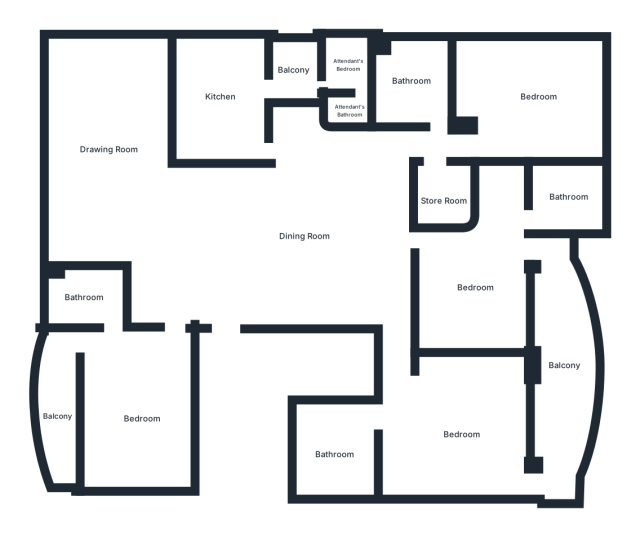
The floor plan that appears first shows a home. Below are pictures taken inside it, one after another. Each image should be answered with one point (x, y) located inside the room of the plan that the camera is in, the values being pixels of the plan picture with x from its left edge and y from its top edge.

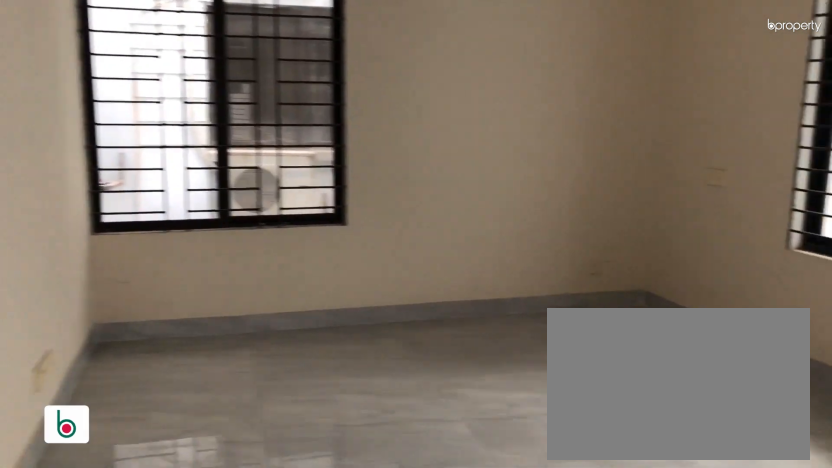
(136, 419)
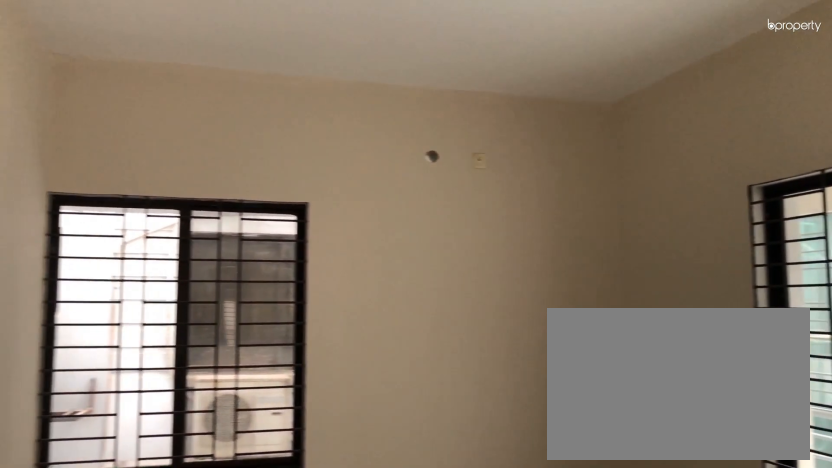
(136, 419)
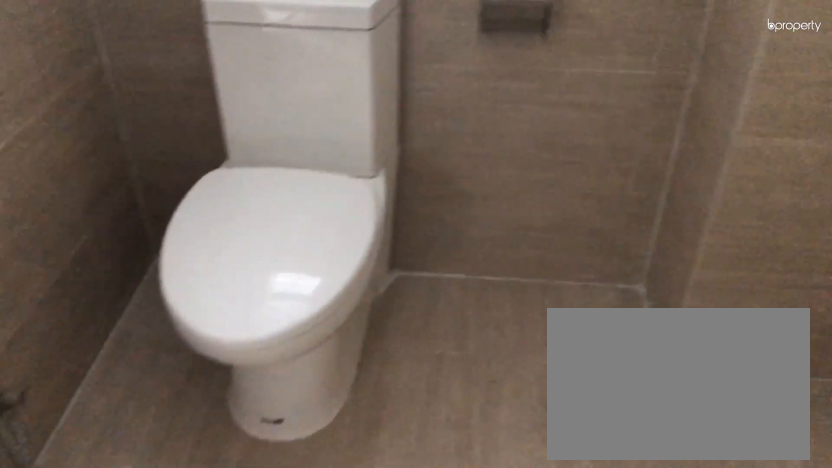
(86, 296)
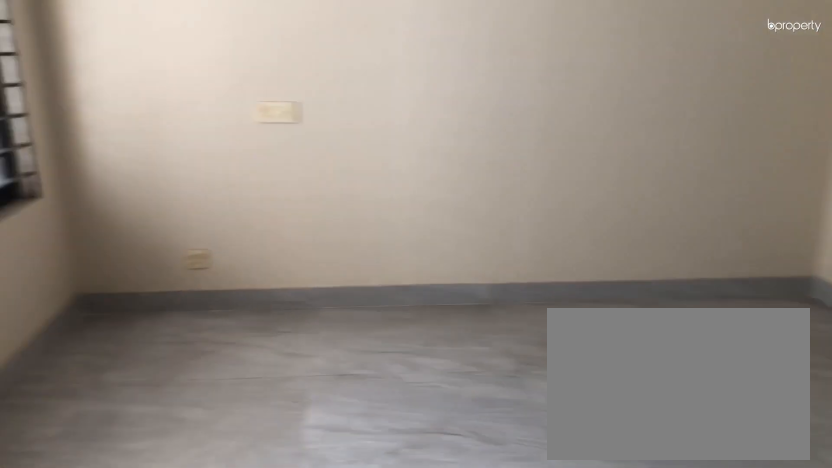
(471, 288)
